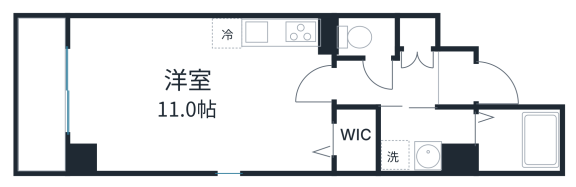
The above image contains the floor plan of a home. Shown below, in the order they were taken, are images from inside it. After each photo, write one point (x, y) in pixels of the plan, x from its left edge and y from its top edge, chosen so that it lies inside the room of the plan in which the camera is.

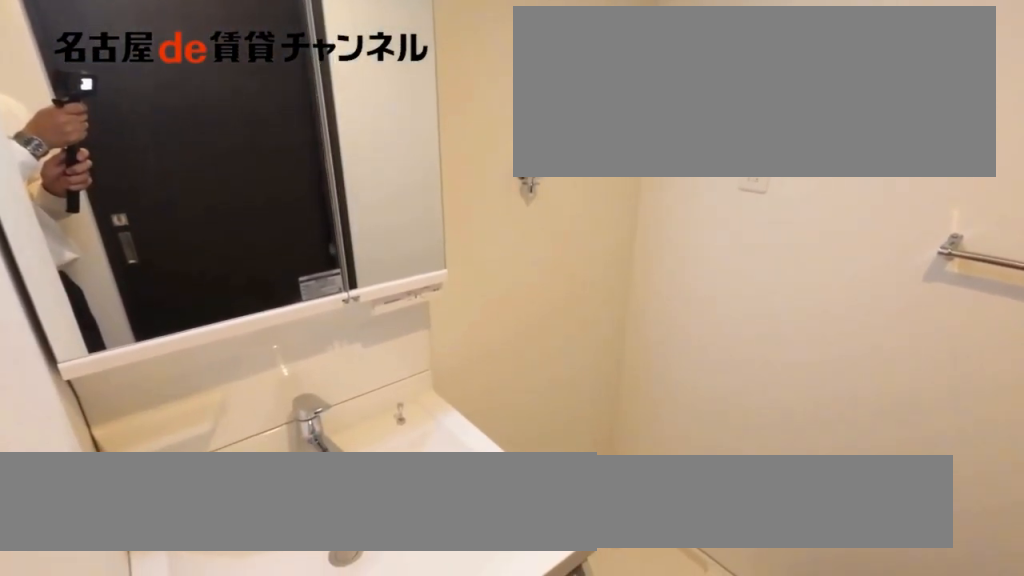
(426, 137)
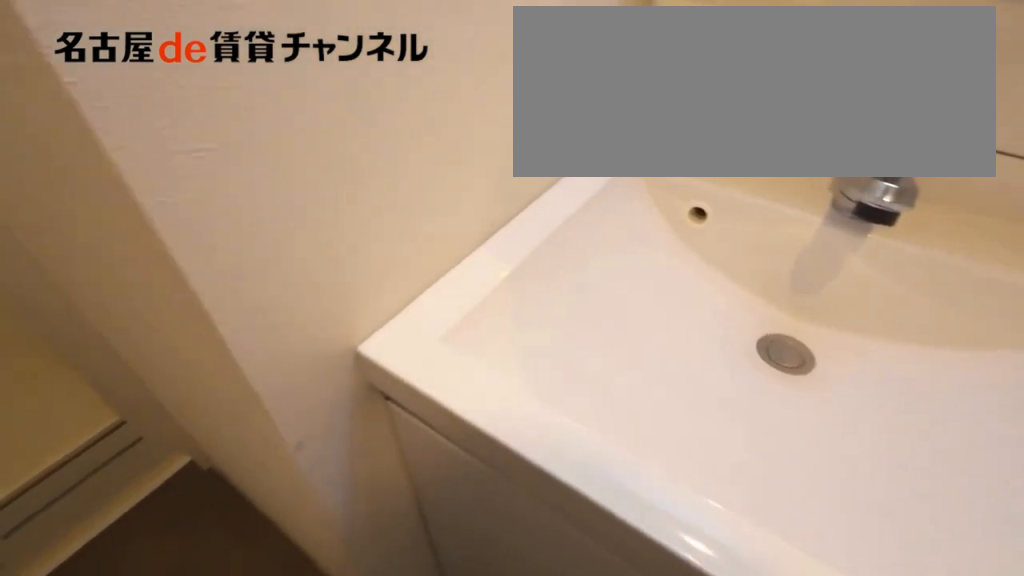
(426, 137)
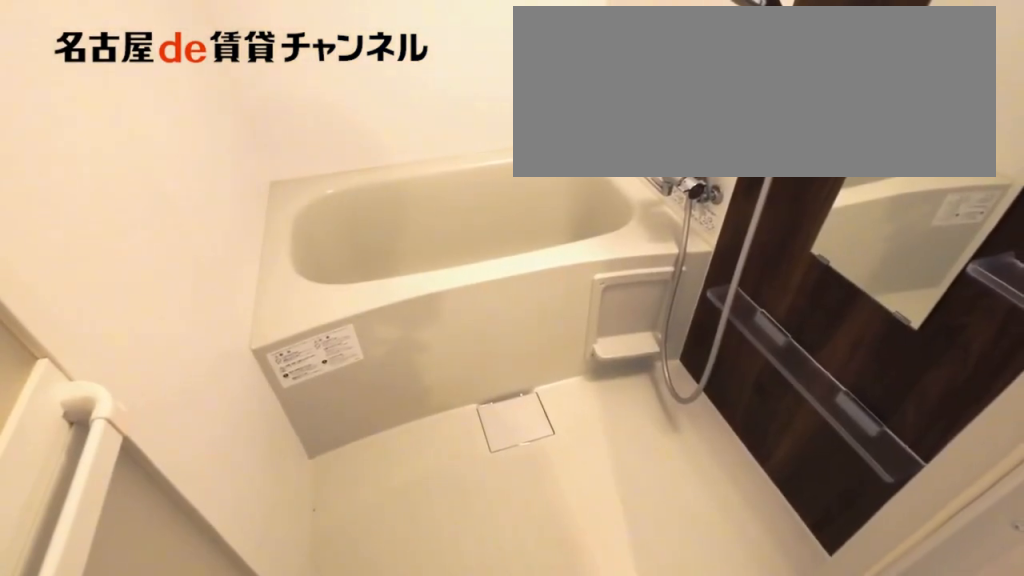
(517, 139)
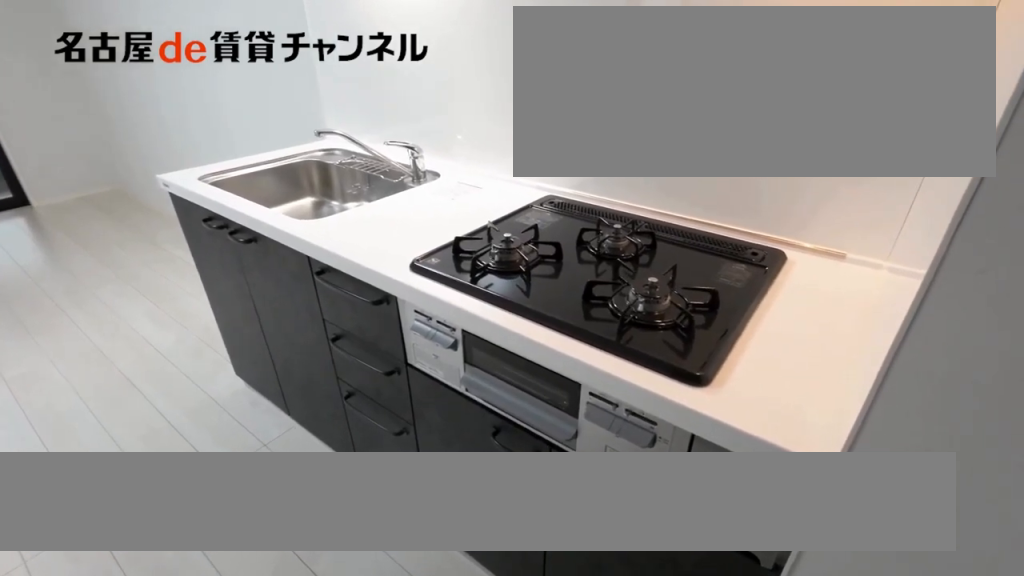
(274, 40)
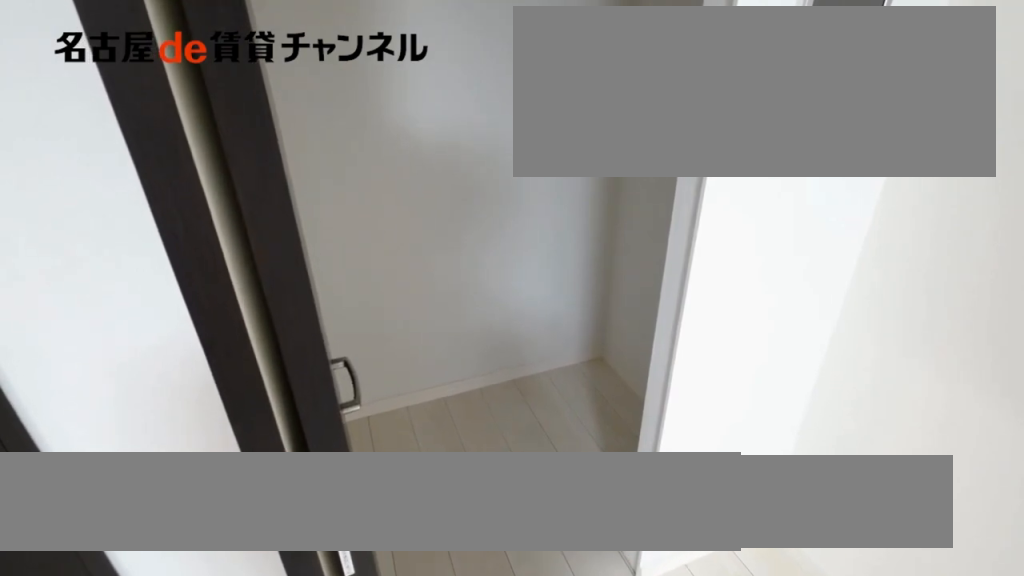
(356, 139)
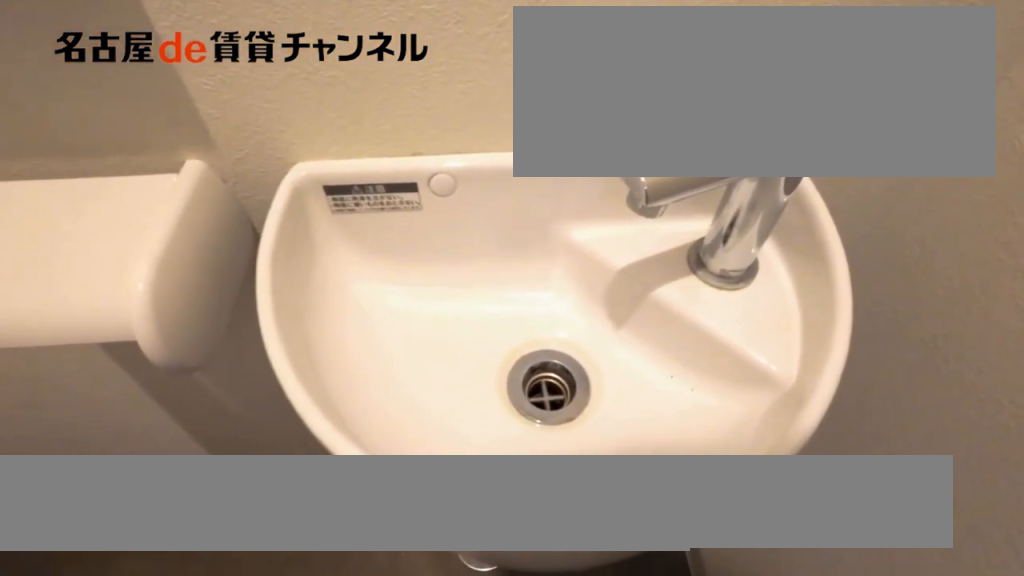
(368, 39)
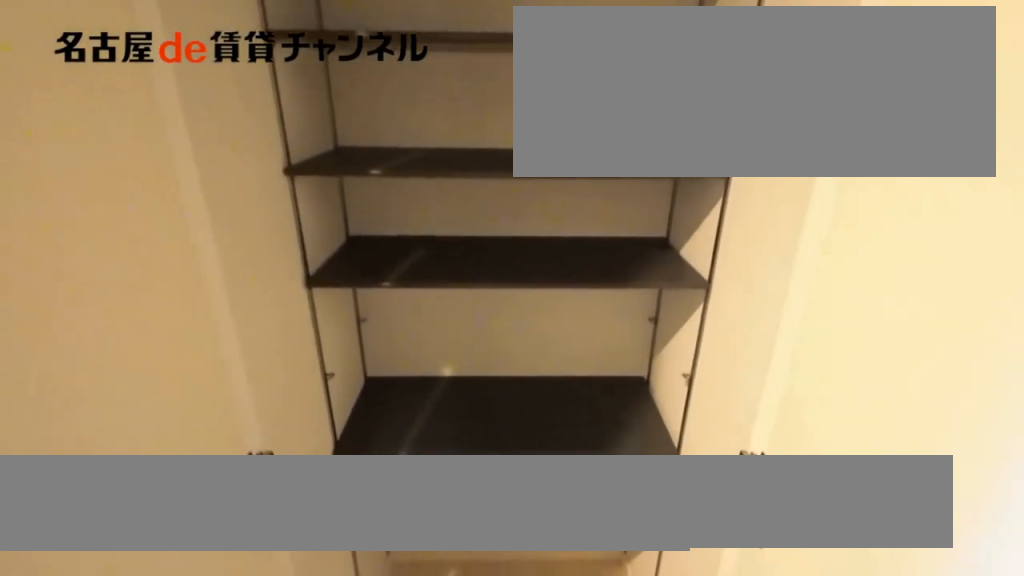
(416, 34)
